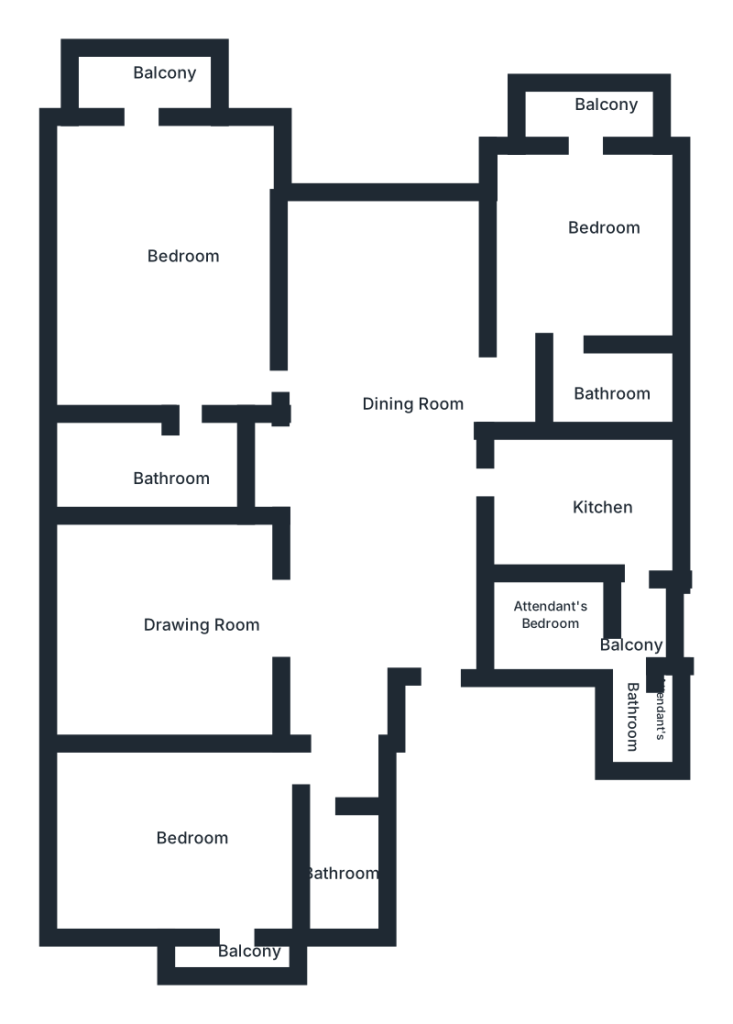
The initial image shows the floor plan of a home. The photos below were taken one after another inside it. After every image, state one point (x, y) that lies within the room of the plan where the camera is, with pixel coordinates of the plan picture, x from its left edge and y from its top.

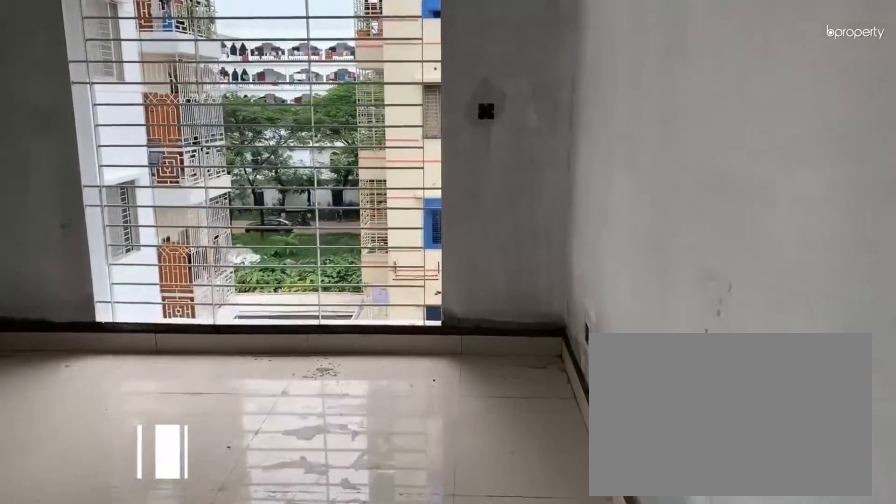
(203, 825)
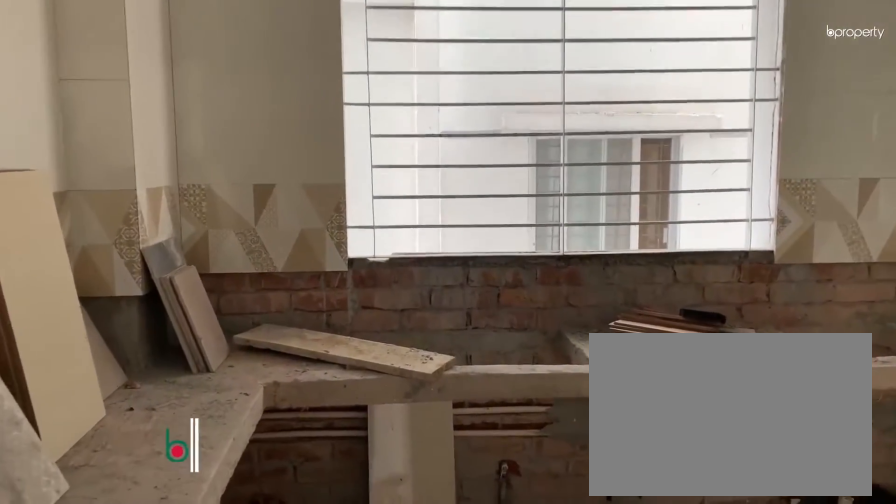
(590, 490)
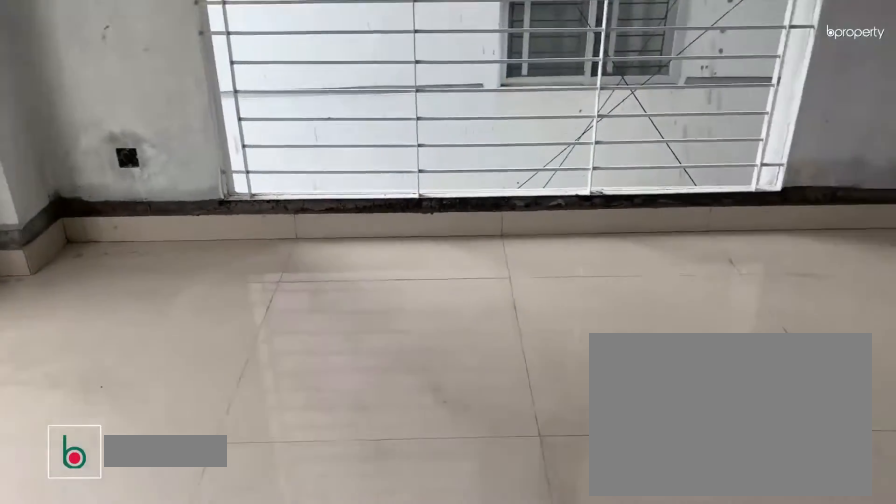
(587, 256)
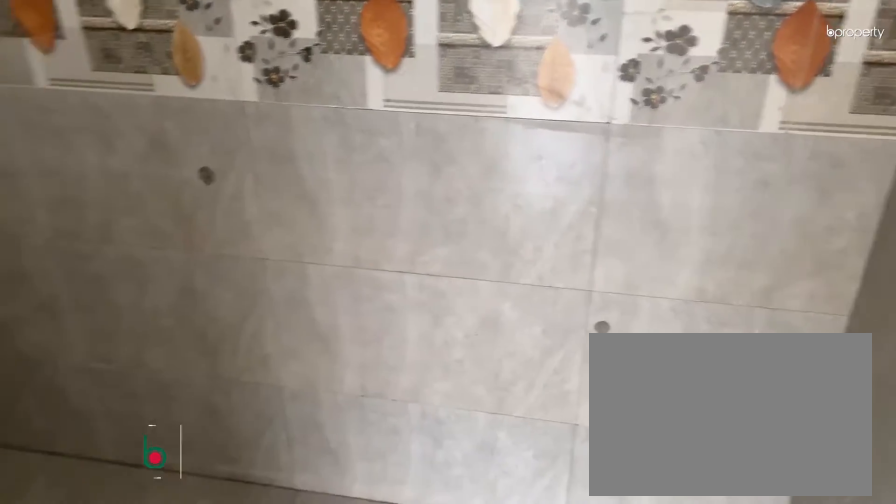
(602, 389)
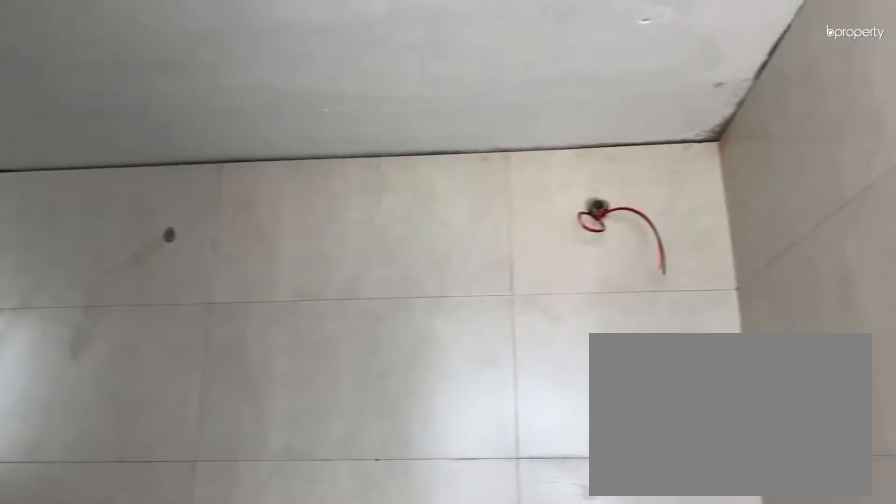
(602, 389)
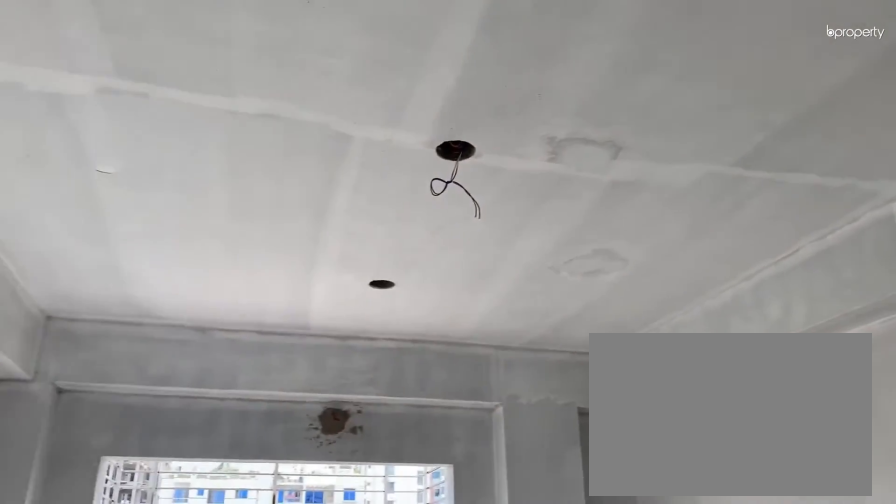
(183, 287)
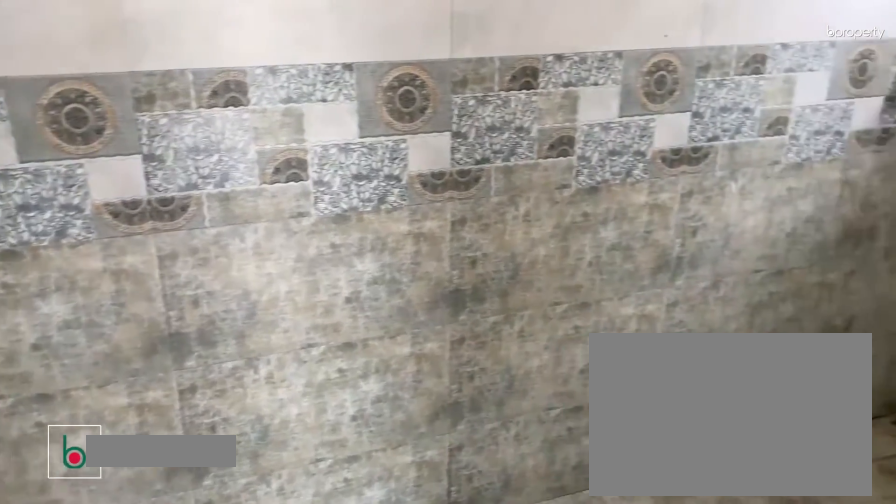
(151, 470)
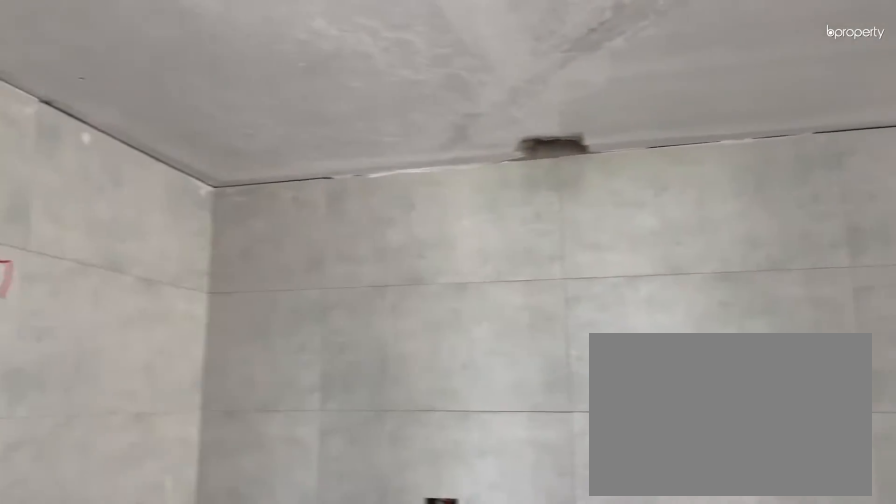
(151, 470)
